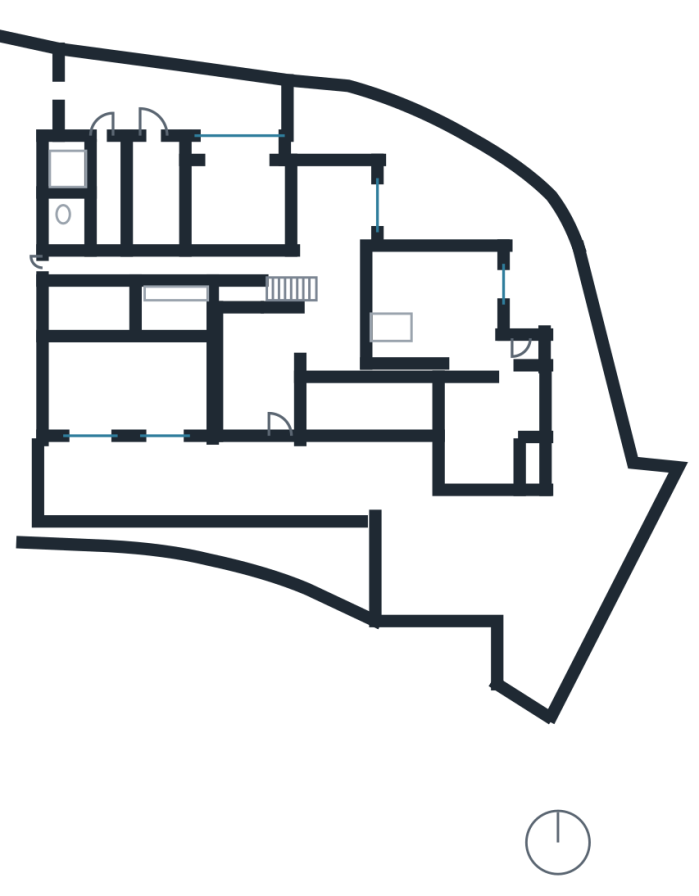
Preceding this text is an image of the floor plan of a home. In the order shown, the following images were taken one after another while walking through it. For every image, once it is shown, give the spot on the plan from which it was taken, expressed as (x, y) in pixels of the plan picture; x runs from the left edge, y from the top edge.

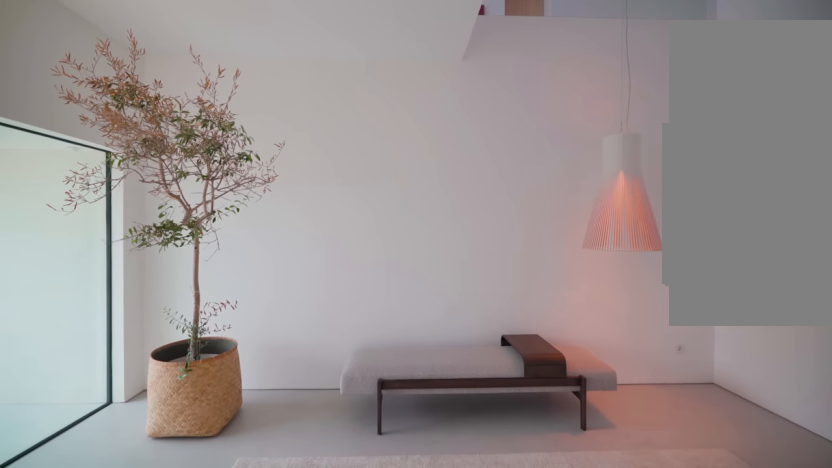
(283, 398)
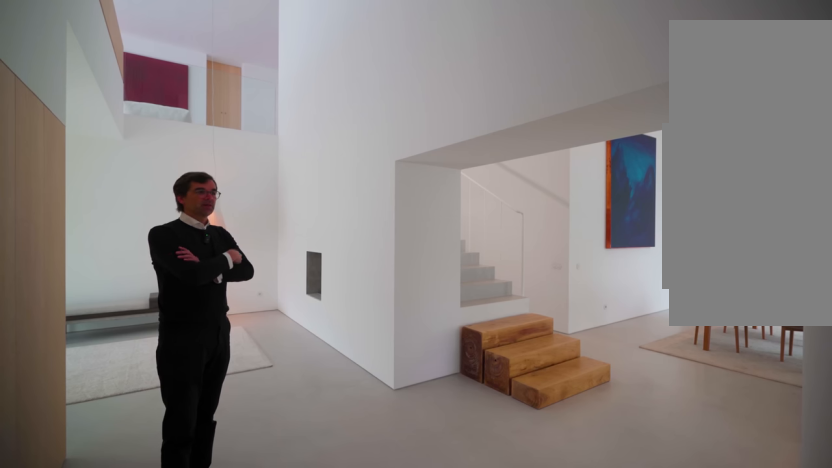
(349, 332)
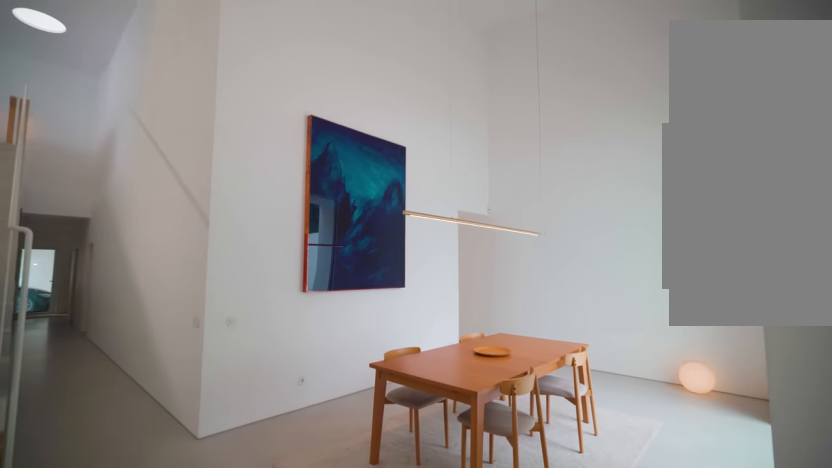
(348, 284)
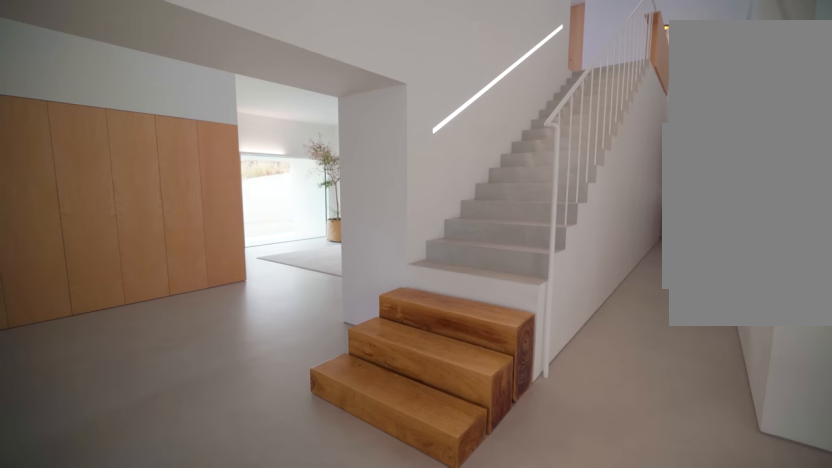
(357, 269)
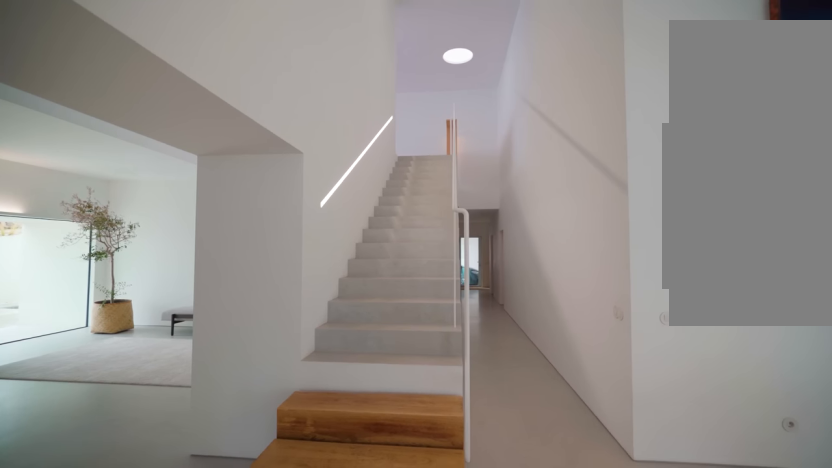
(355, 268)
